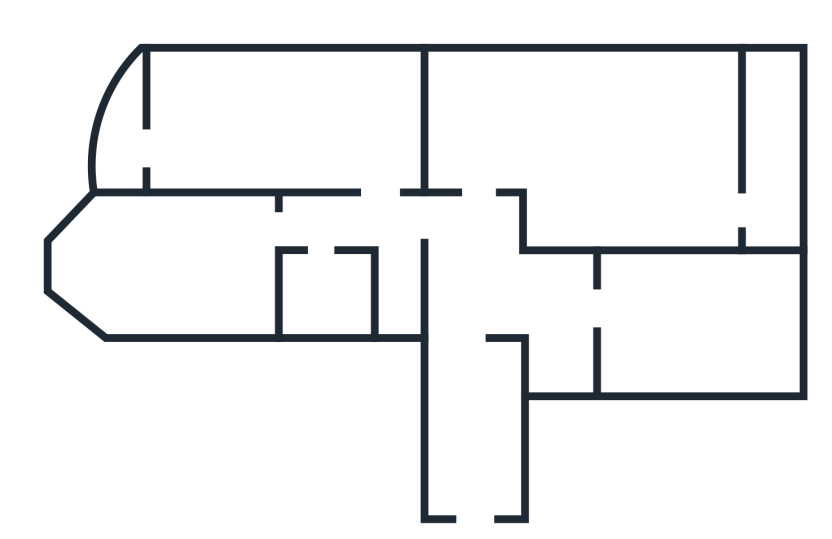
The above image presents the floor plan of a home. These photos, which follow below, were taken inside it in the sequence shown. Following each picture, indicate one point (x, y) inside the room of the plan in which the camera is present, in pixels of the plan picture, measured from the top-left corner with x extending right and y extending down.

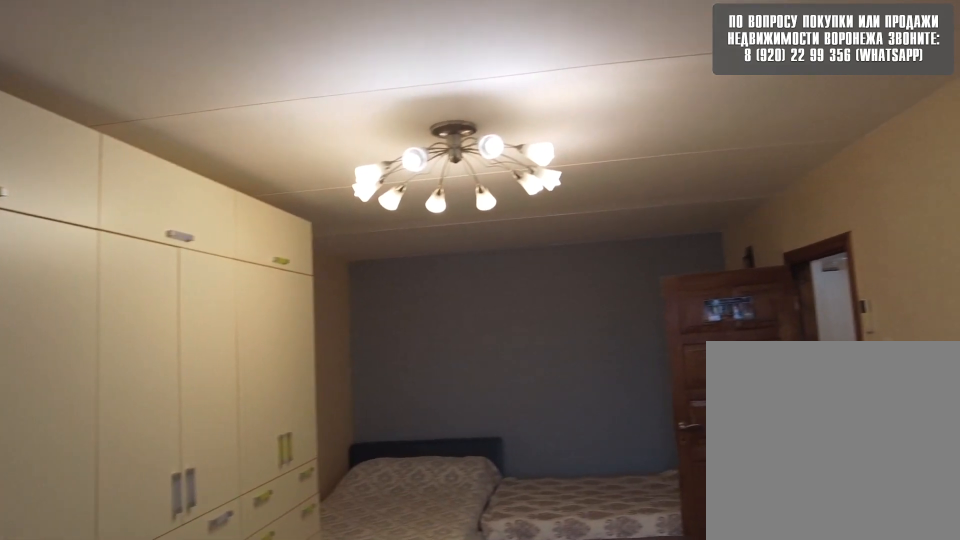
(342, 131)
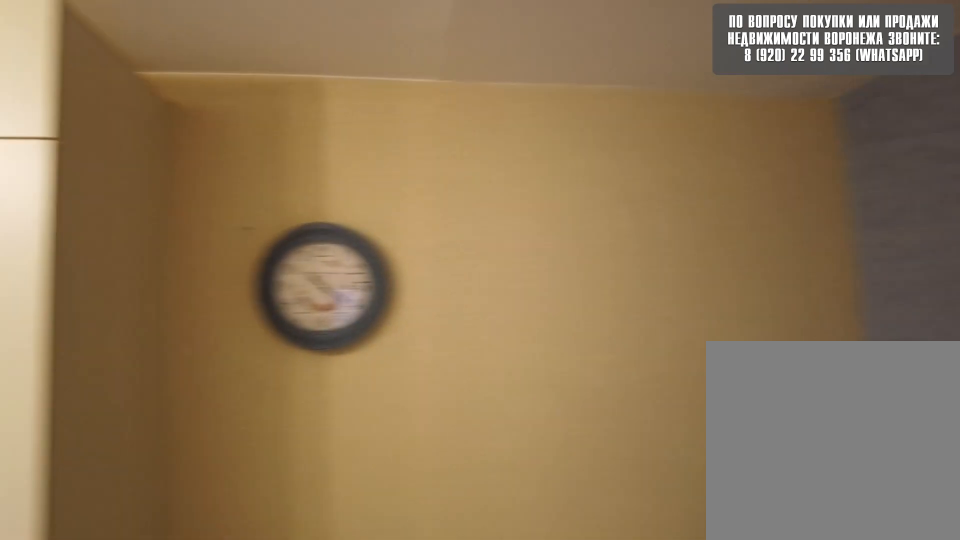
(342, 131)
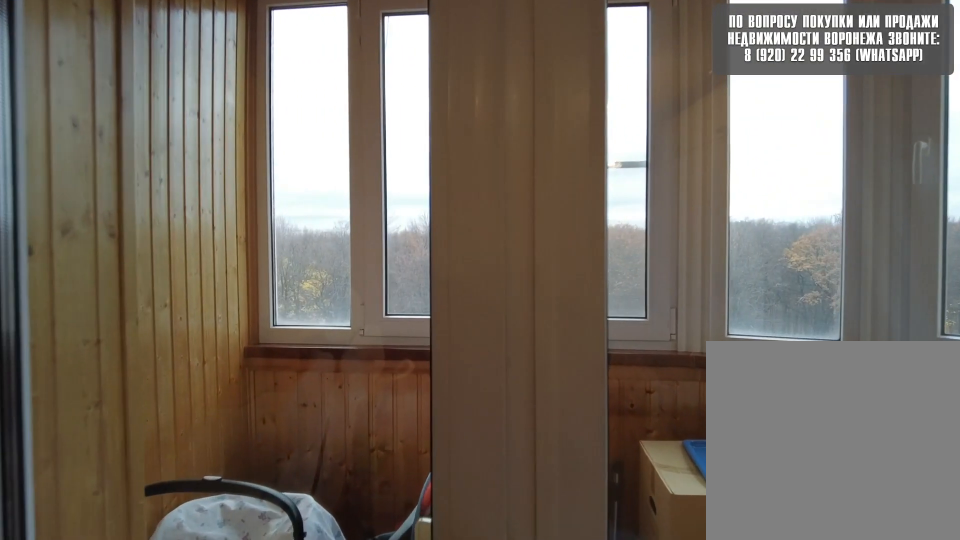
(202, 135)
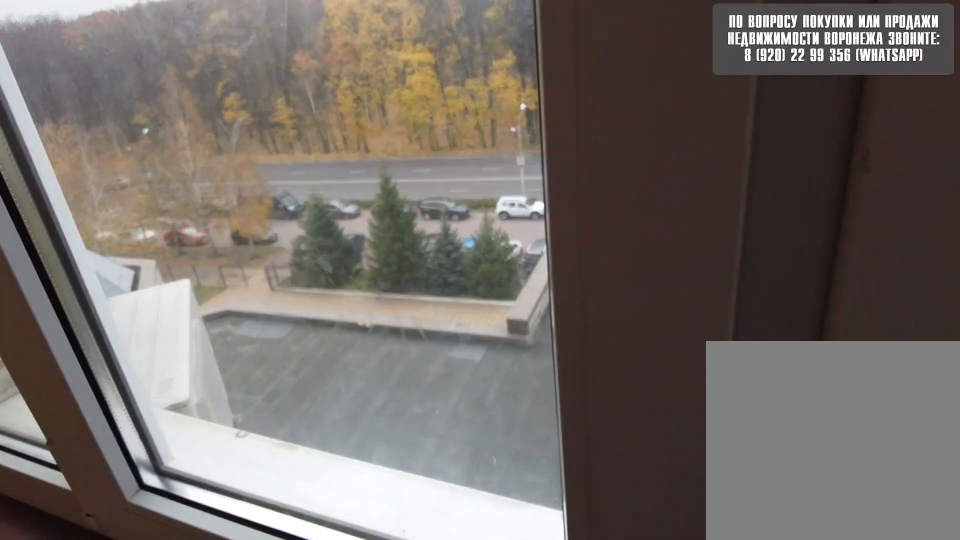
(129, 138)
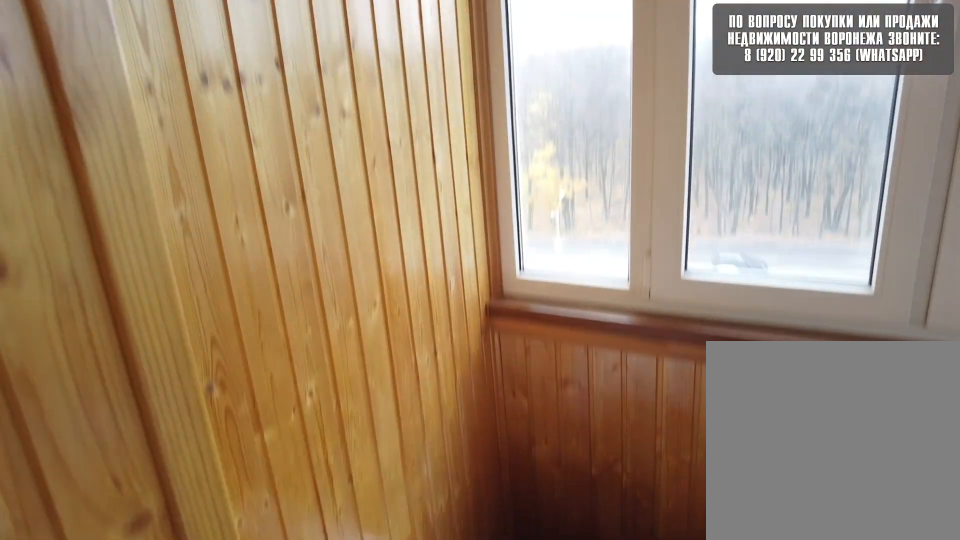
(129, 138)
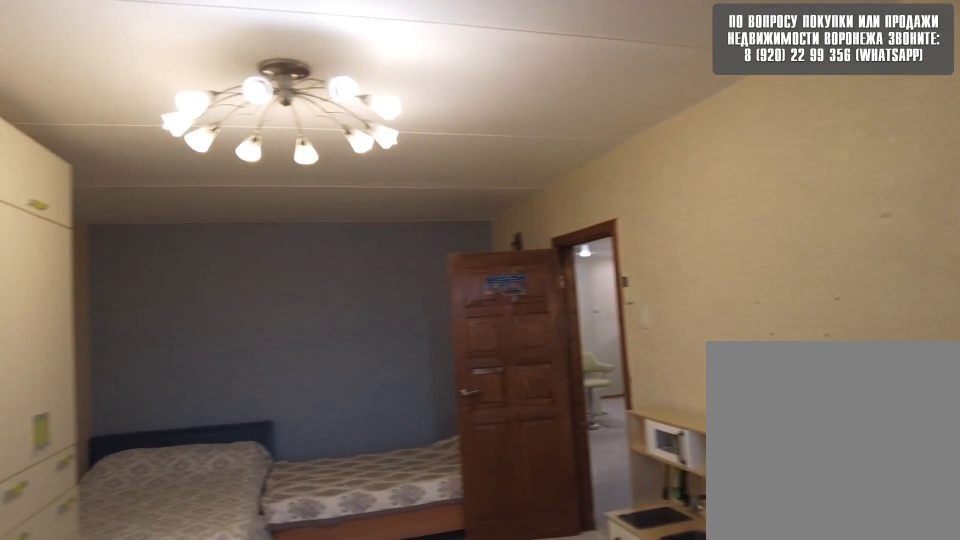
(193, 145)
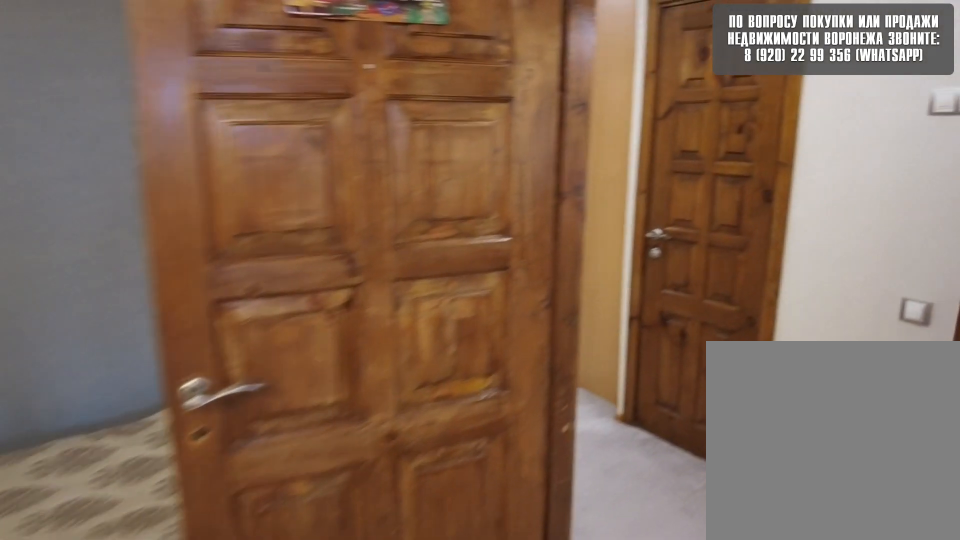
(316, 162)
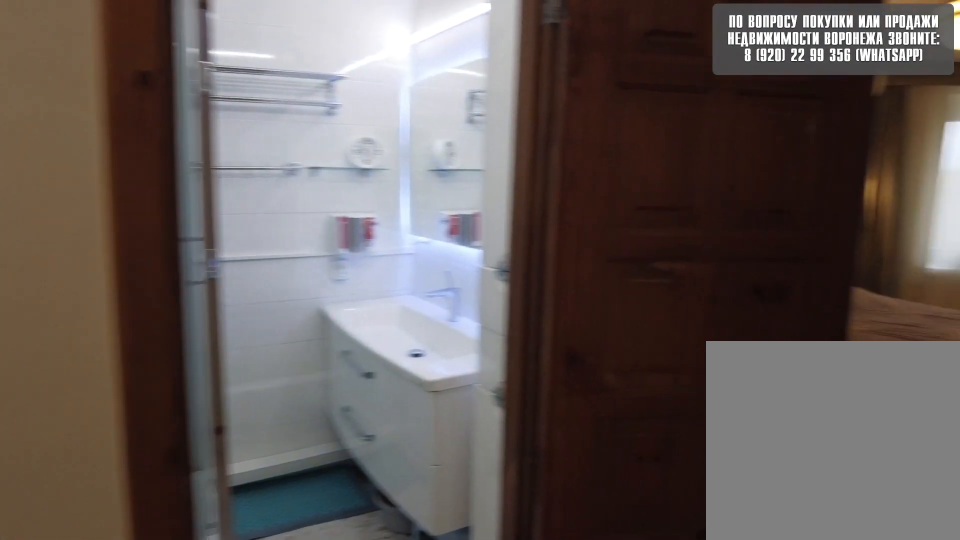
(397, 208)
